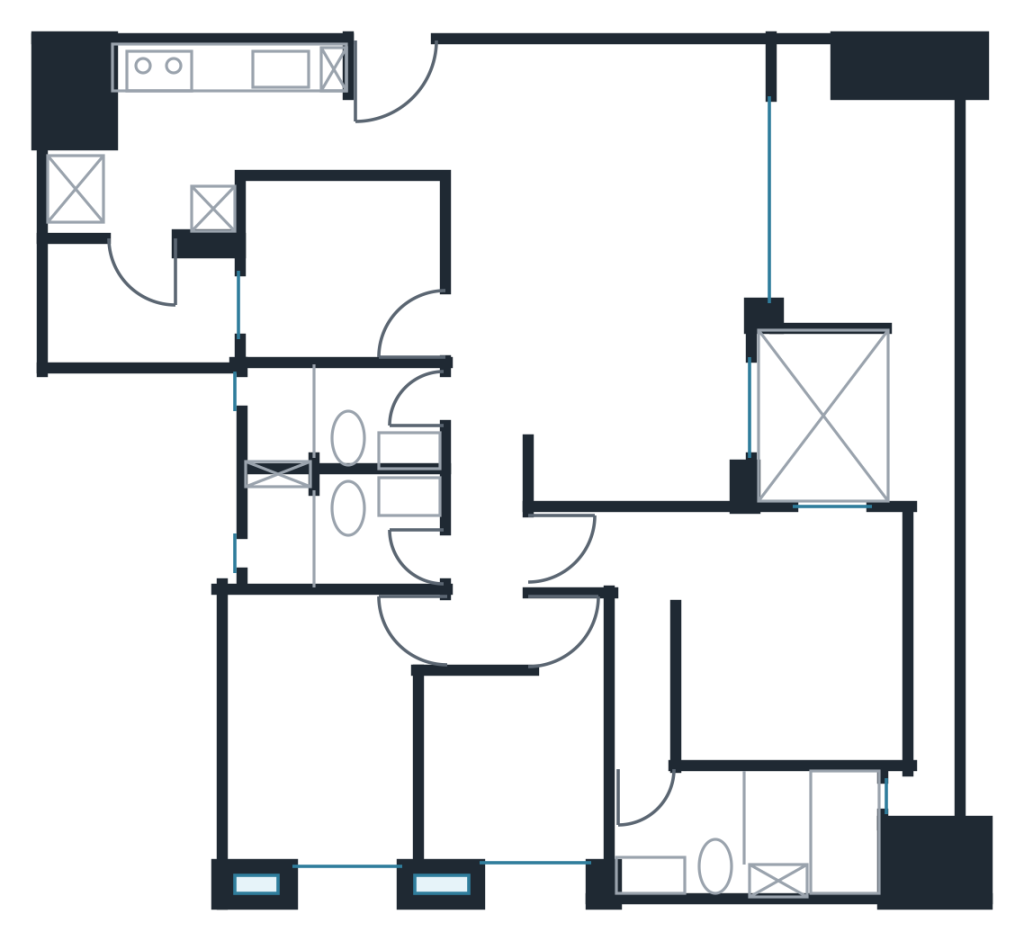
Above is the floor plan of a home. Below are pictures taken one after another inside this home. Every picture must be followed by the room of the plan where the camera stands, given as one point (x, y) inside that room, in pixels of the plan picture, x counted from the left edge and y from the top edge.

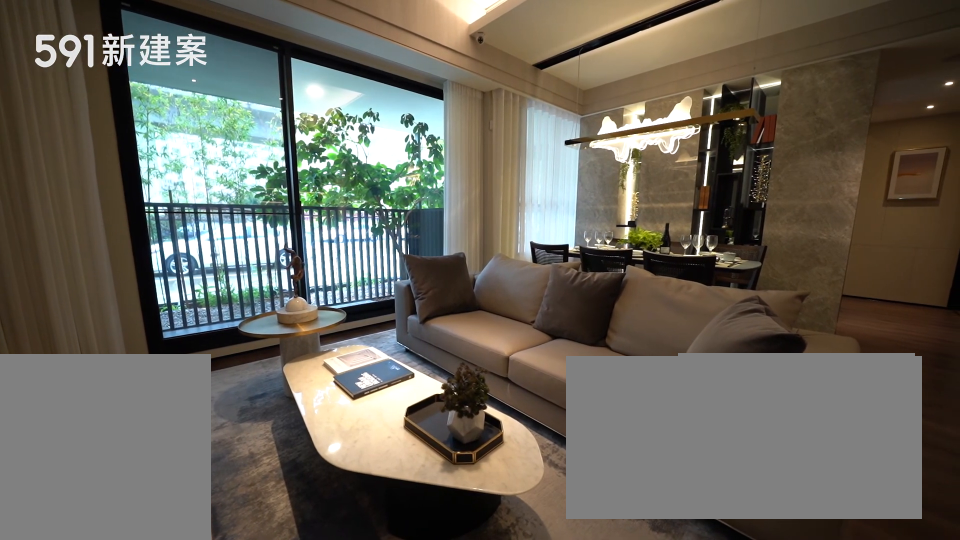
(617, 170)
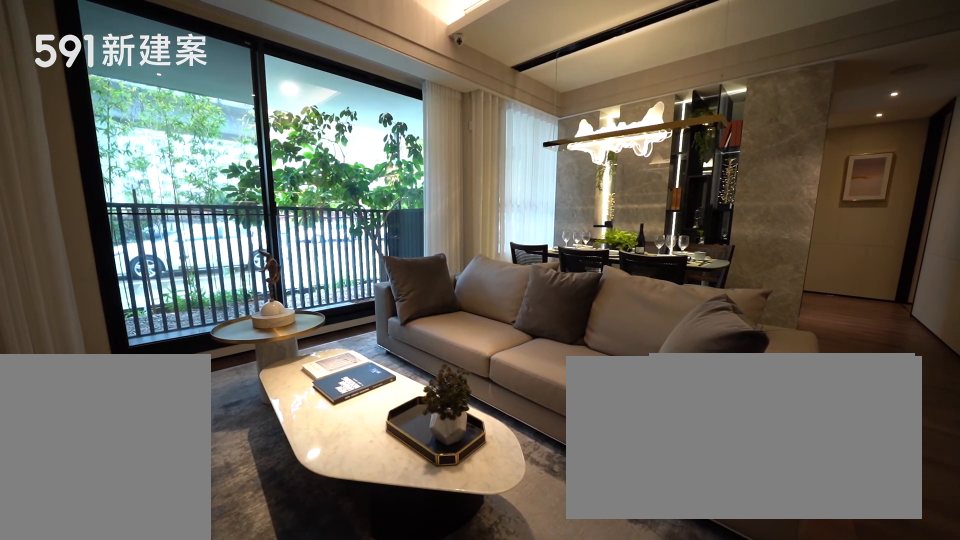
(617, 170)
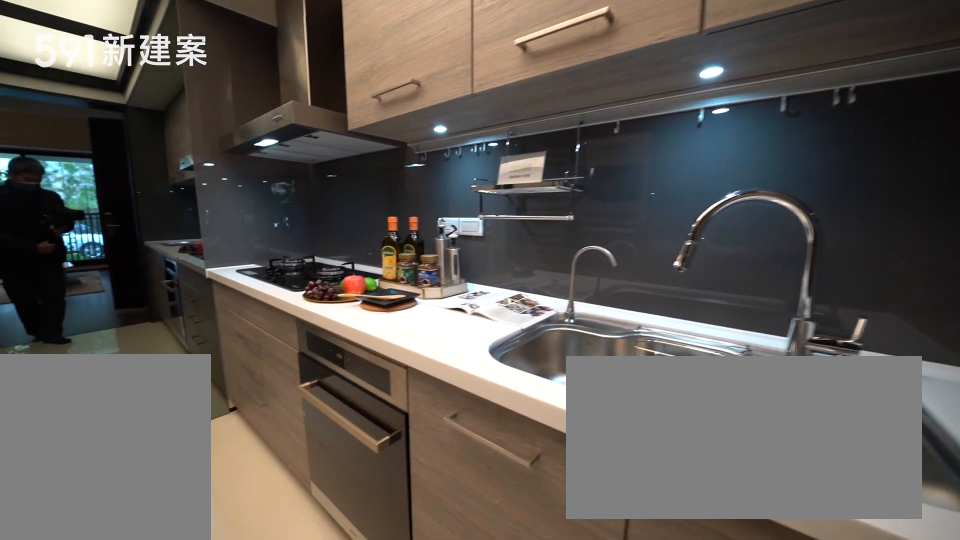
(221, 108)
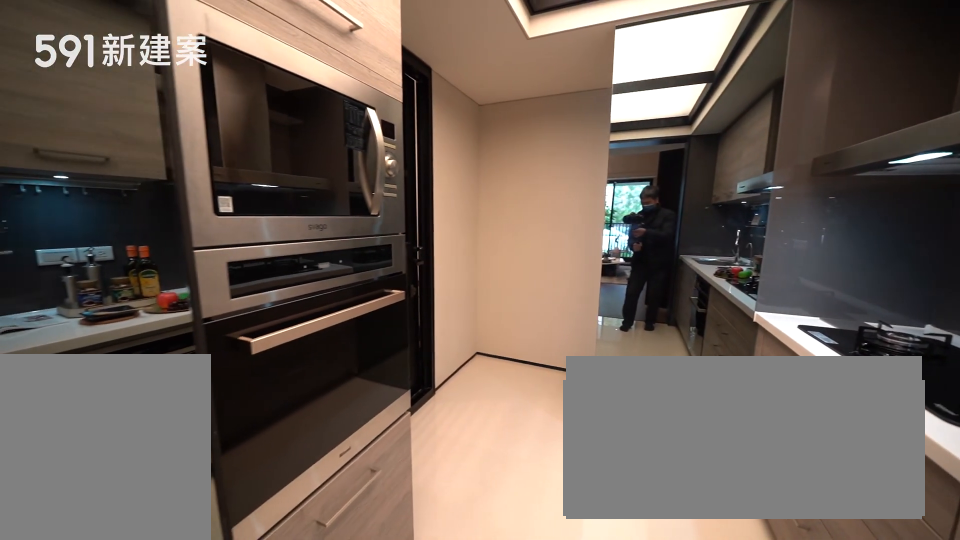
(221, 108)
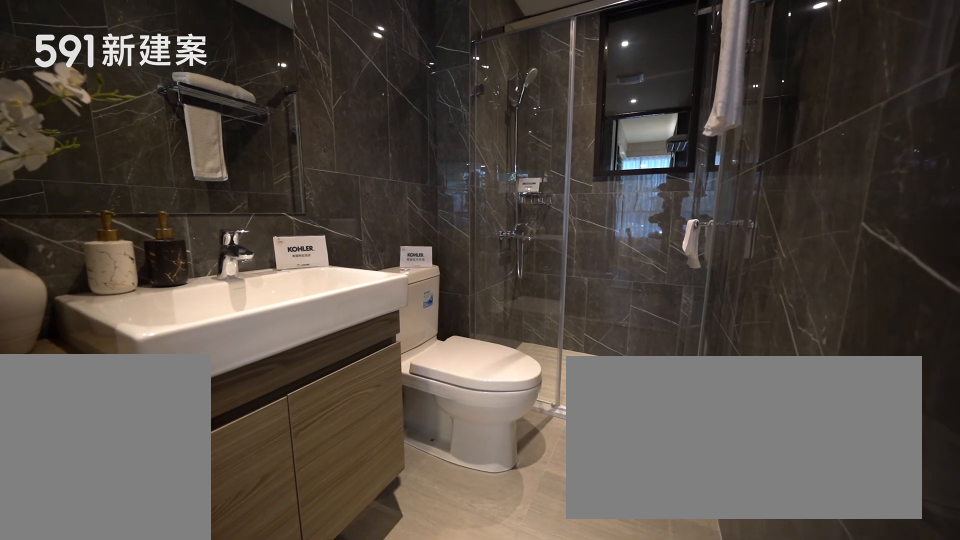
(333, 420)
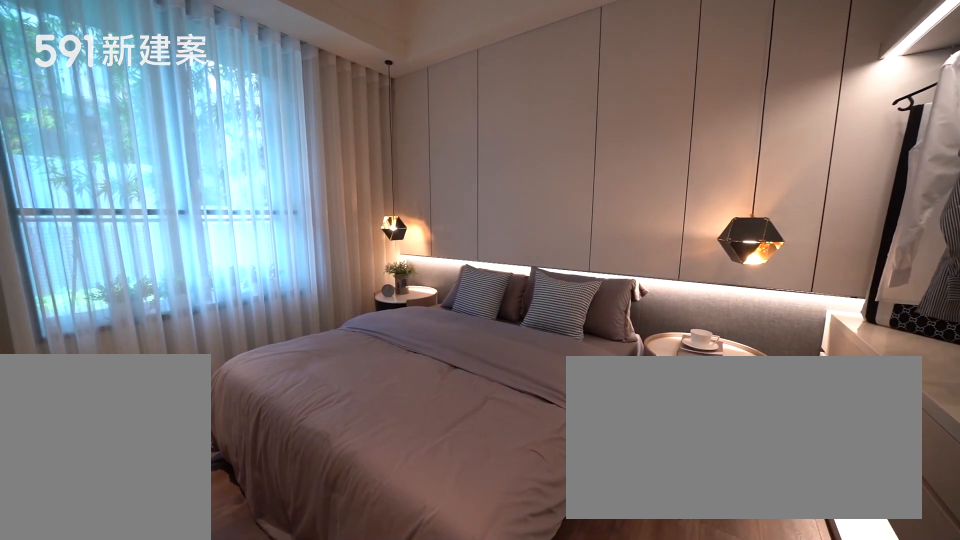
(316, 732)
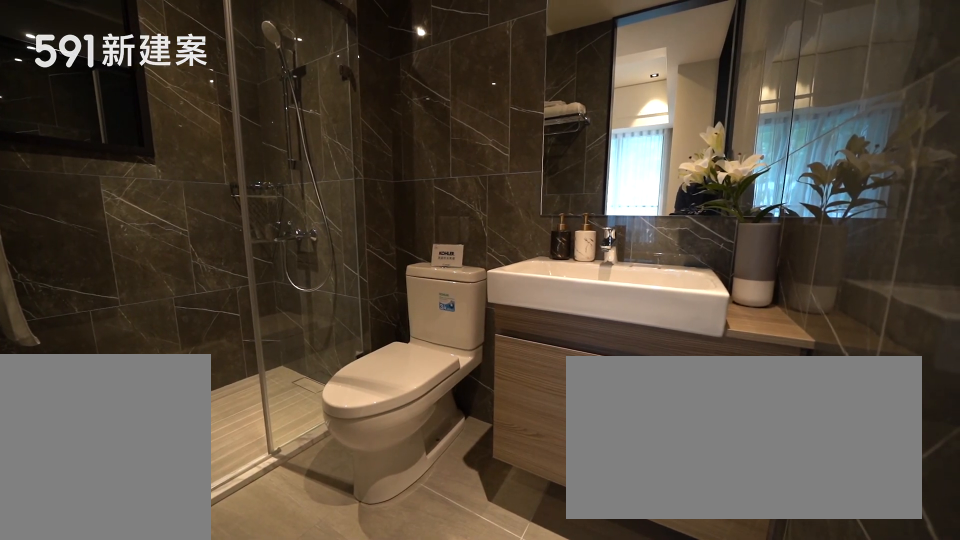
(330, 530)
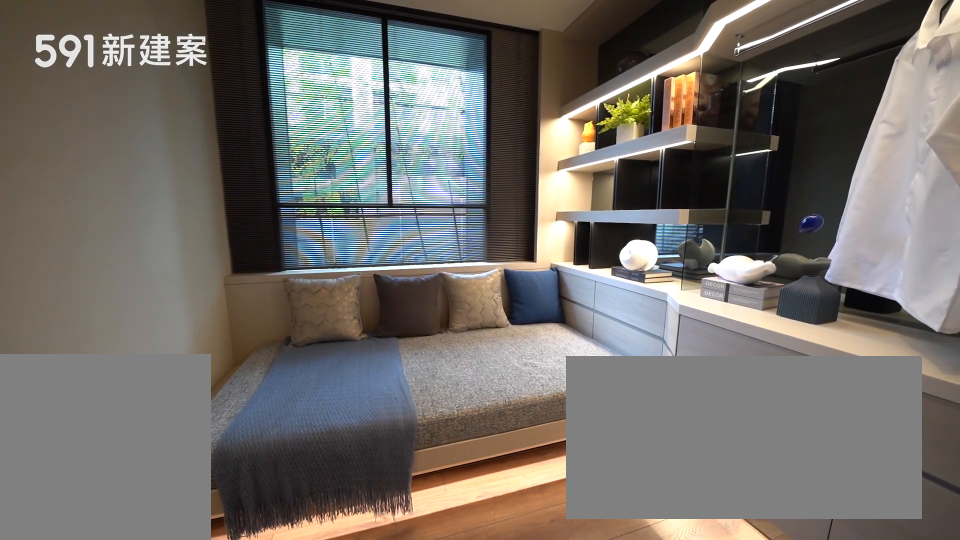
(519, 770)
